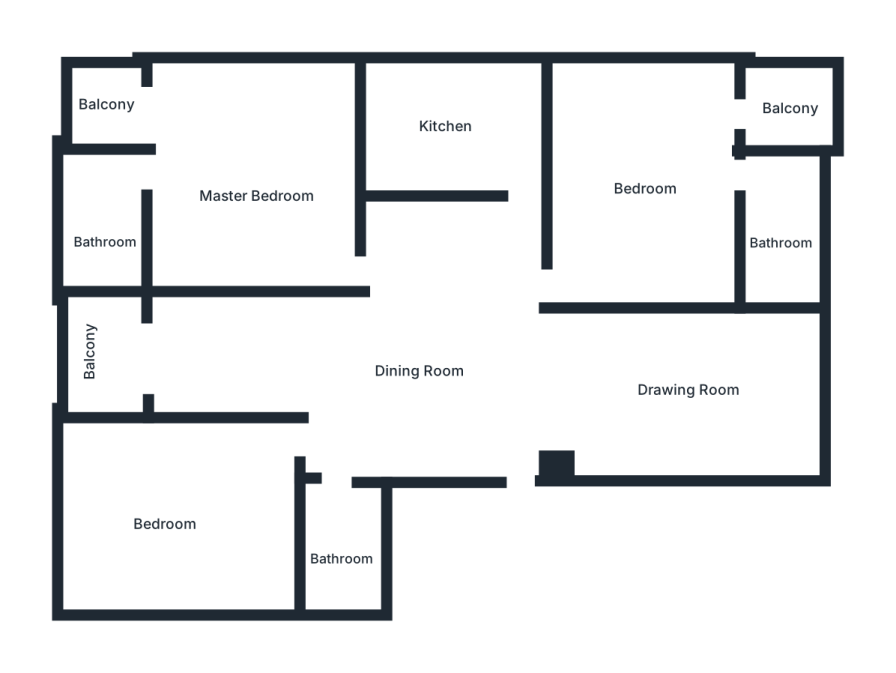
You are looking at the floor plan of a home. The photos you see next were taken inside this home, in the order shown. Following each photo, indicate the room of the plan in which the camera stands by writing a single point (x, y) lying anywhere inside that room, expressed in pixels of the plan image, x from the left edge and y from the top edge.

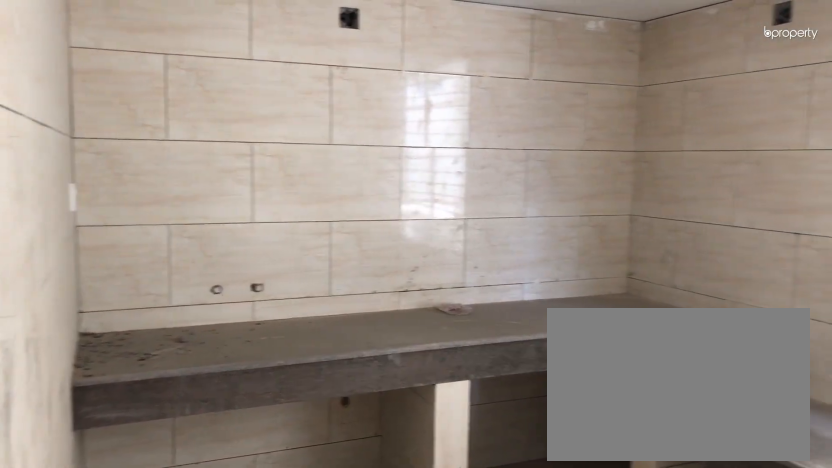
(439, 120)
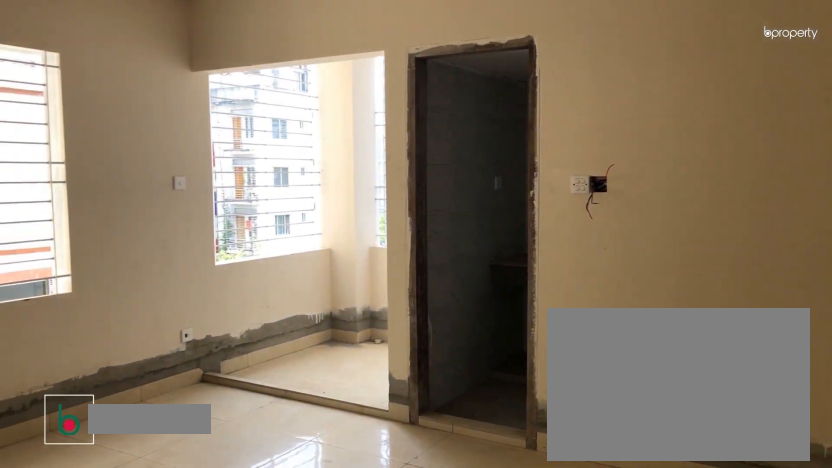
(644, 172)
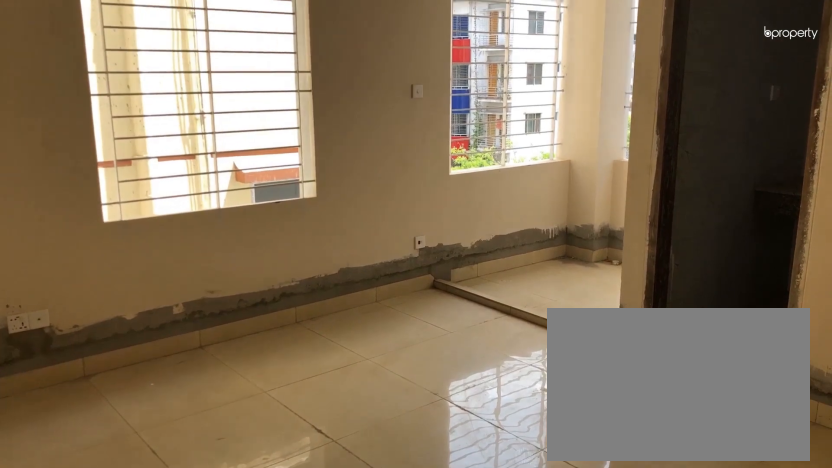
(644, 172)
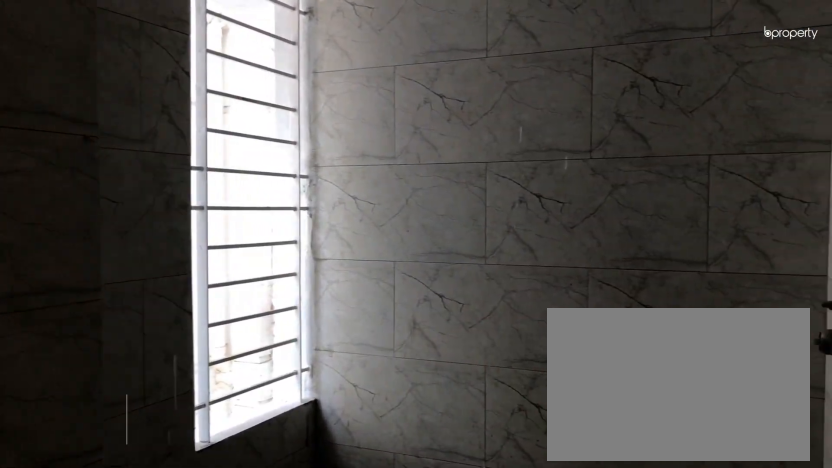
(774, 233)
